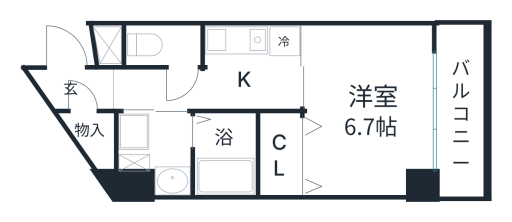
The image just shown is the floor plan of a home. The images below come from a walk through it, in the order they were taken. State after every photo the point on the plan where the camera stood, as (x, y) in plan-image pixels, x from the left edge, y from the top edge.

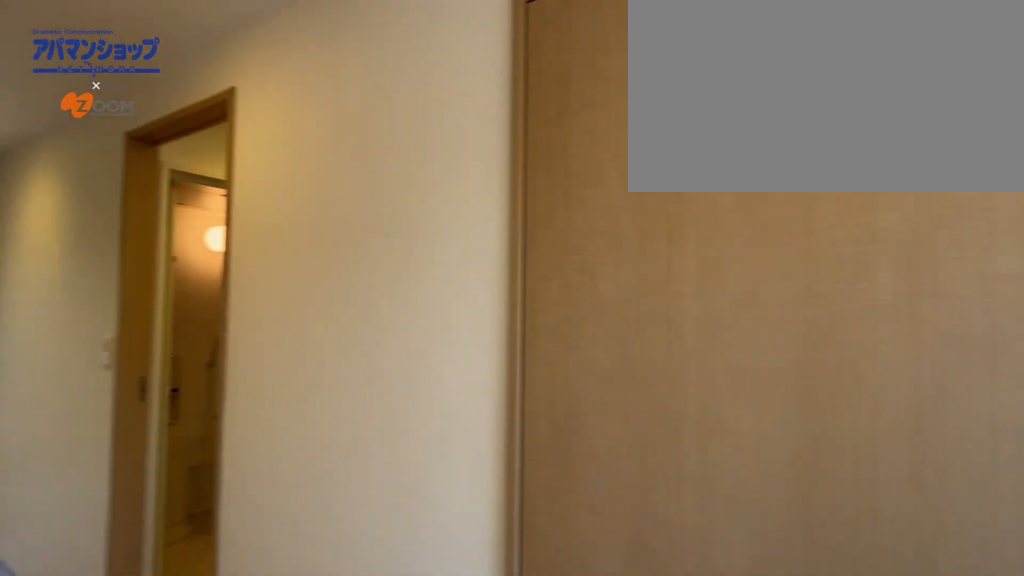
(56, 43)
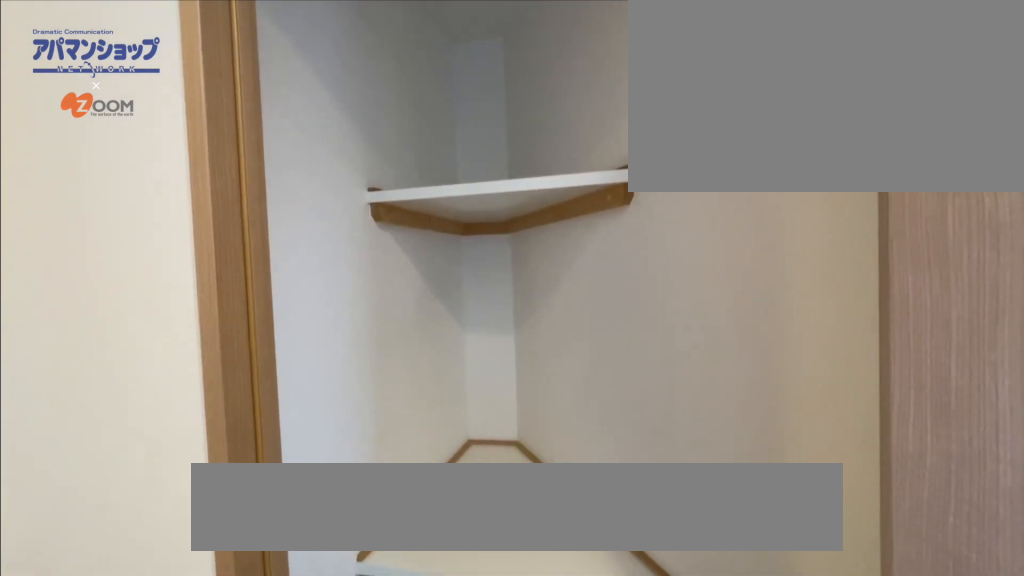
(80, 70)
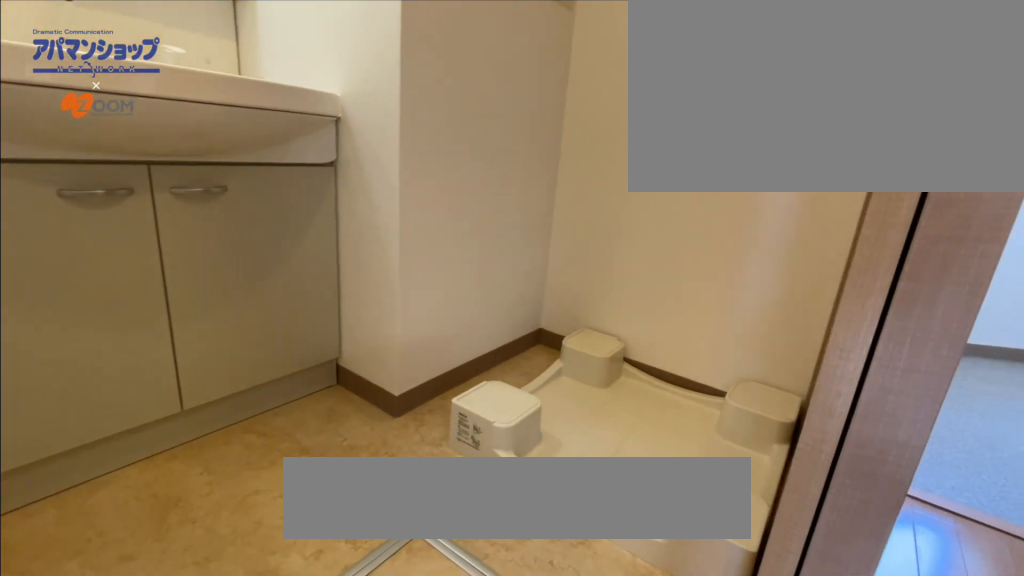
(171, 89)
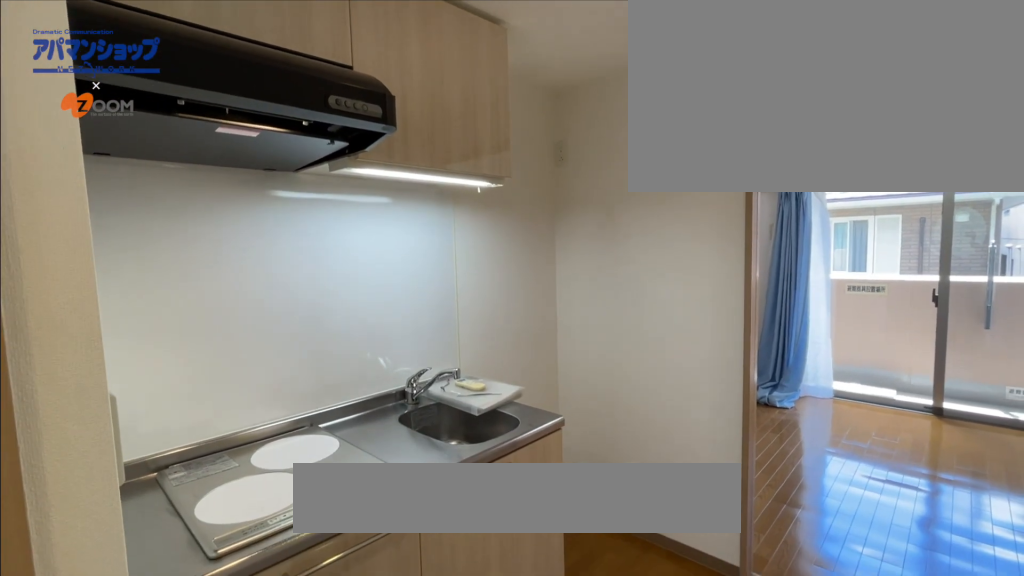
(205, 87)
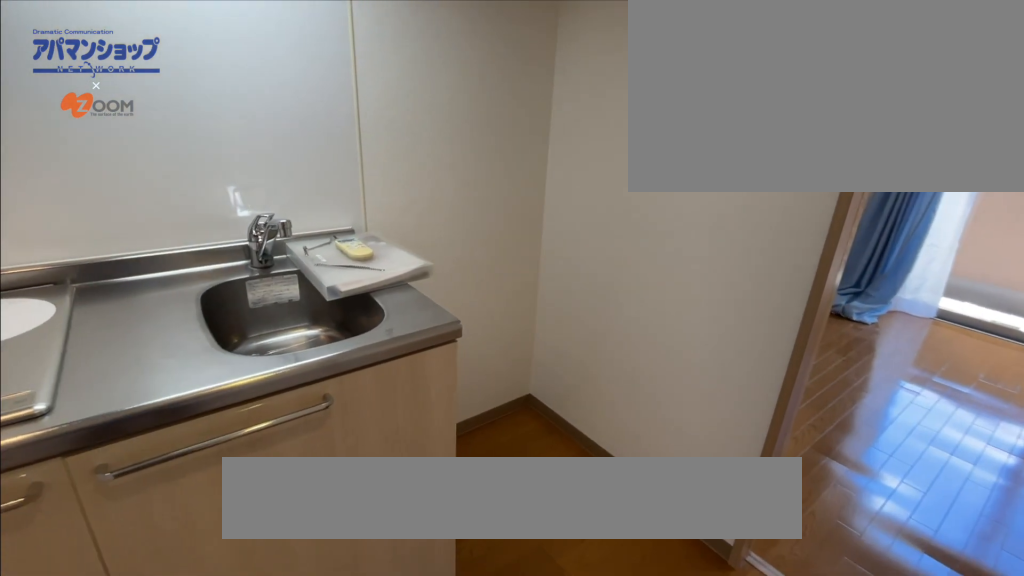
(205, 87)
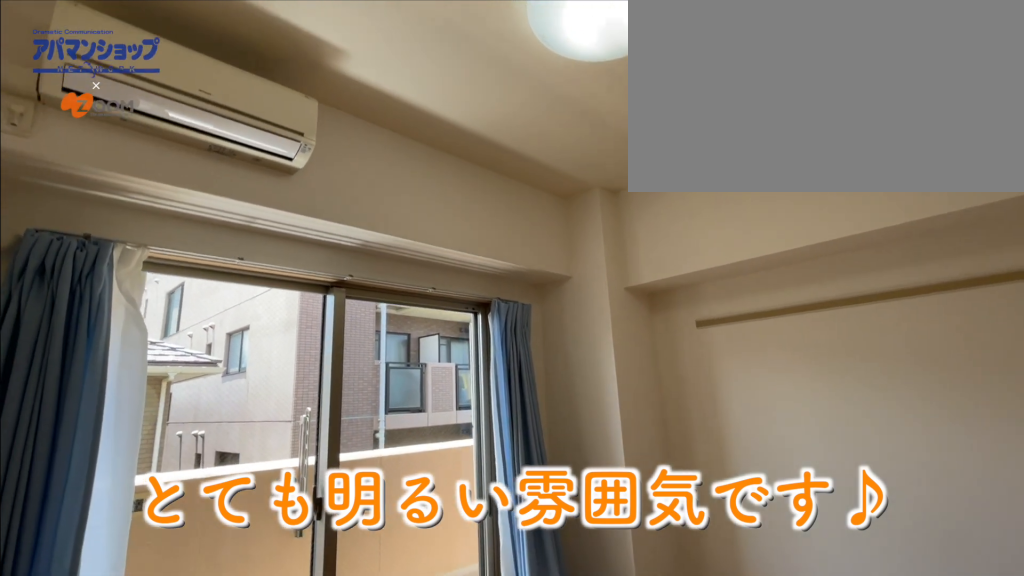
(318, 38)
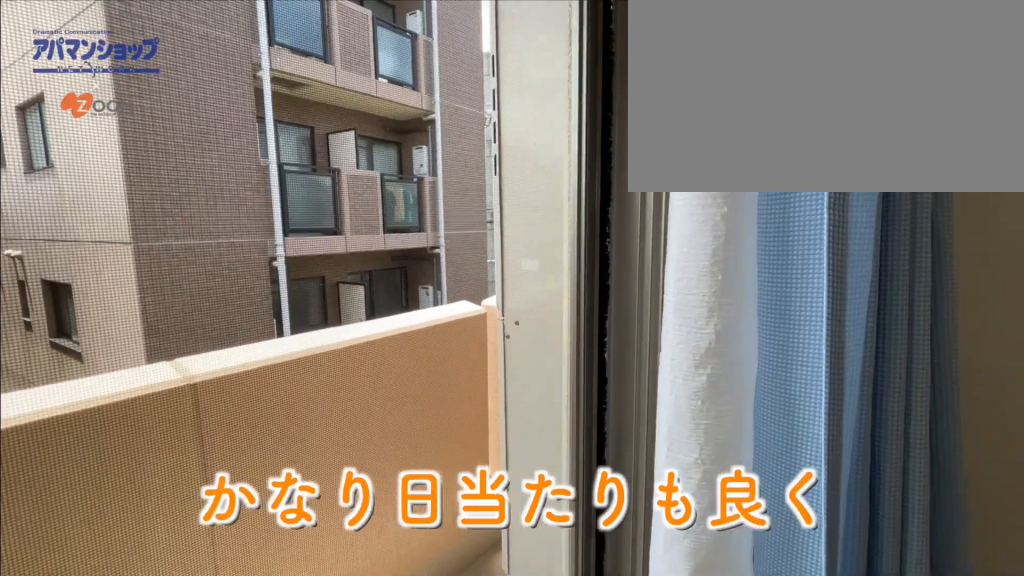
(421, 121)
